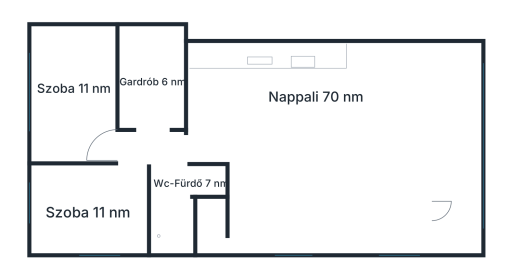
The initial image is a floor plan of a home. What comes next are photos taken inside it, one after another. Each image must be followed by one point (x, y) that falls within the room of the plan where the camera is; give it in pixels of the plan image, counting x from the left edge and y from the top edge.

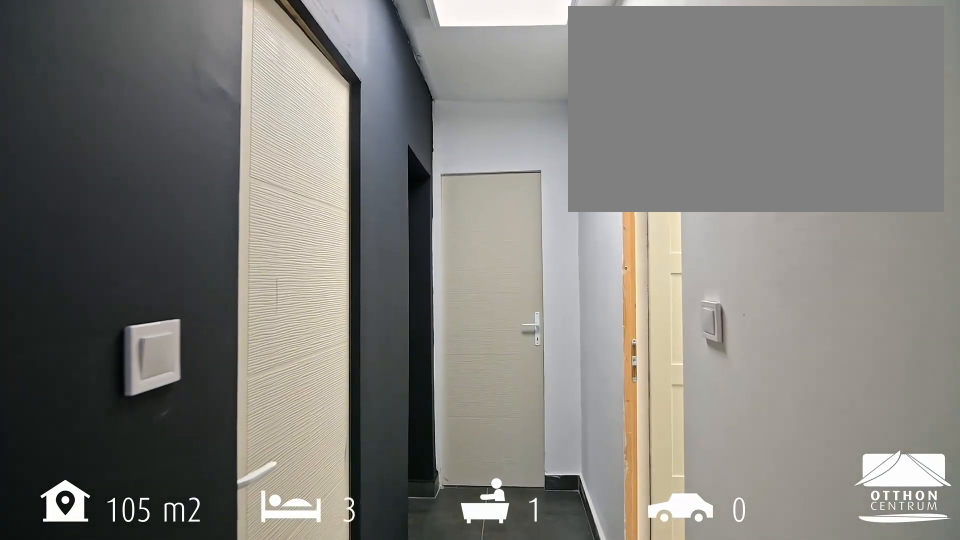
(151, 147)
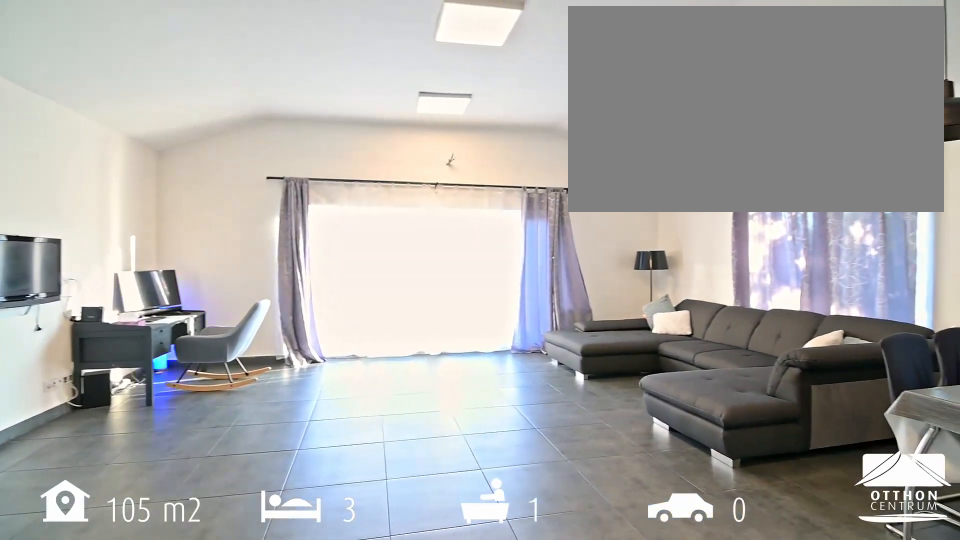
(334, 152)
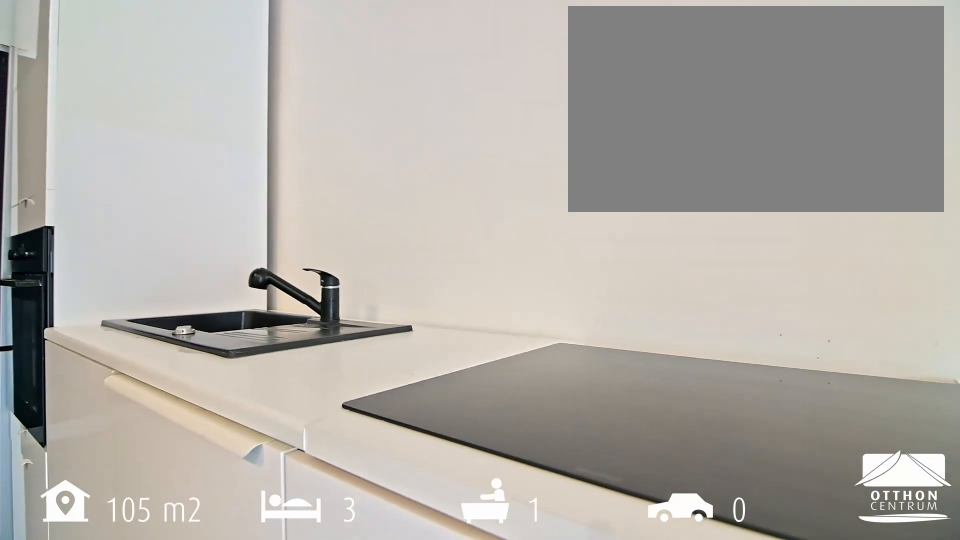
(334, 152)
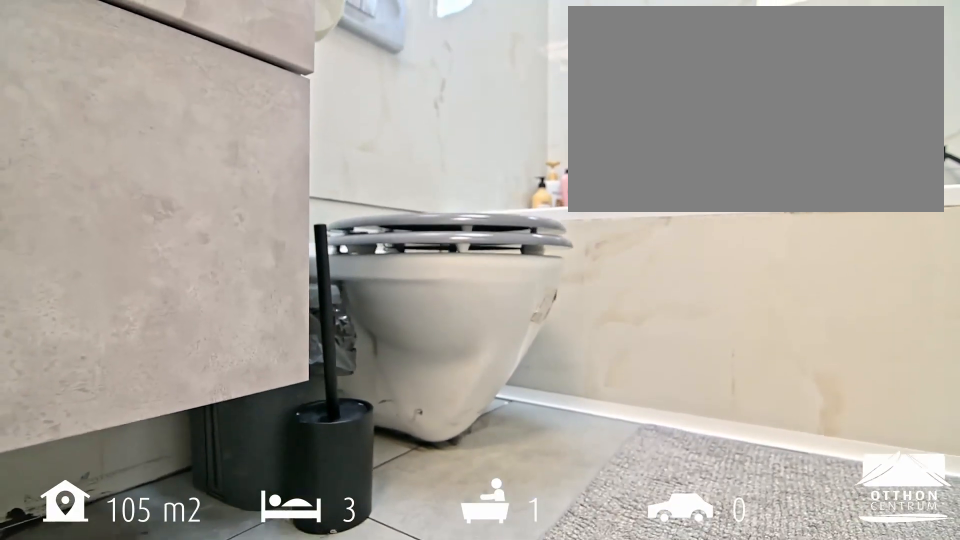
(170, 202)
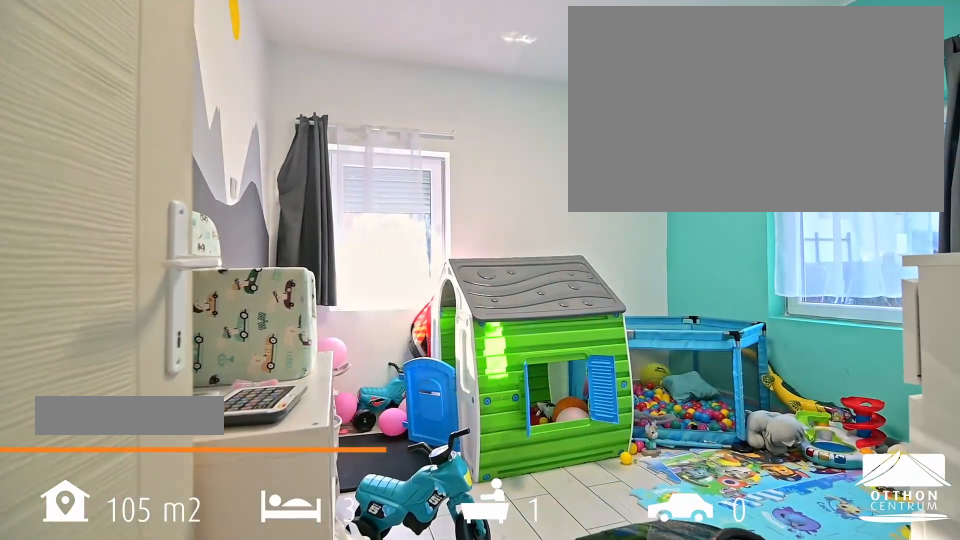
(88, 213)
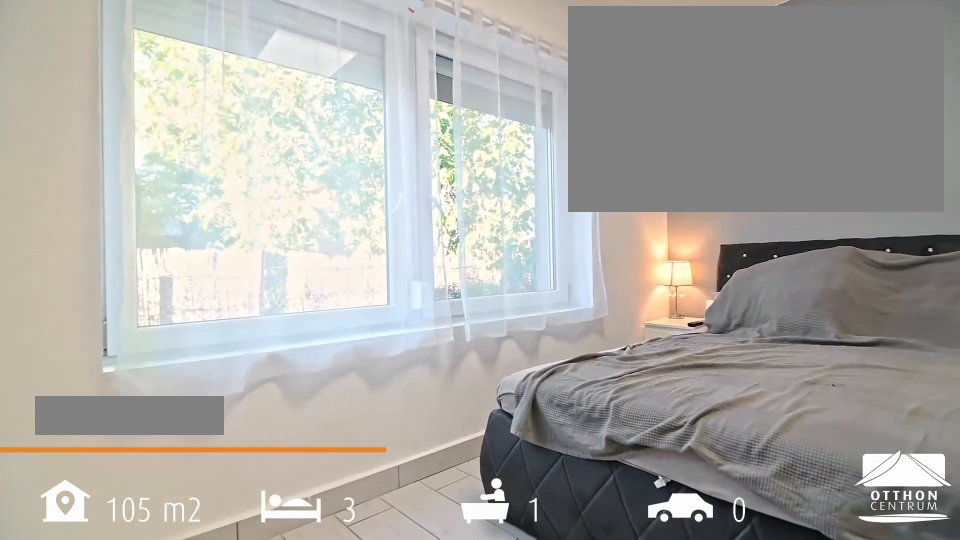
(75, 97)
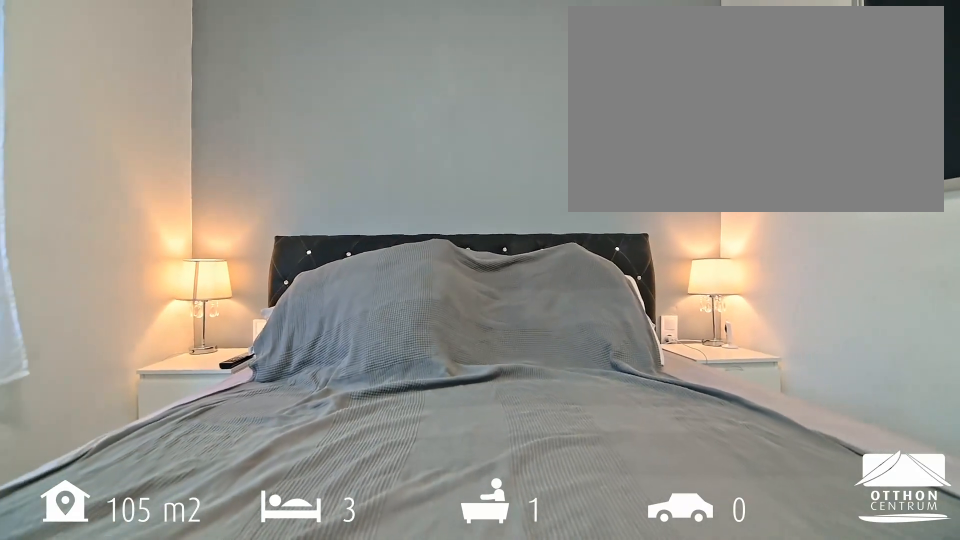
(75, 97)
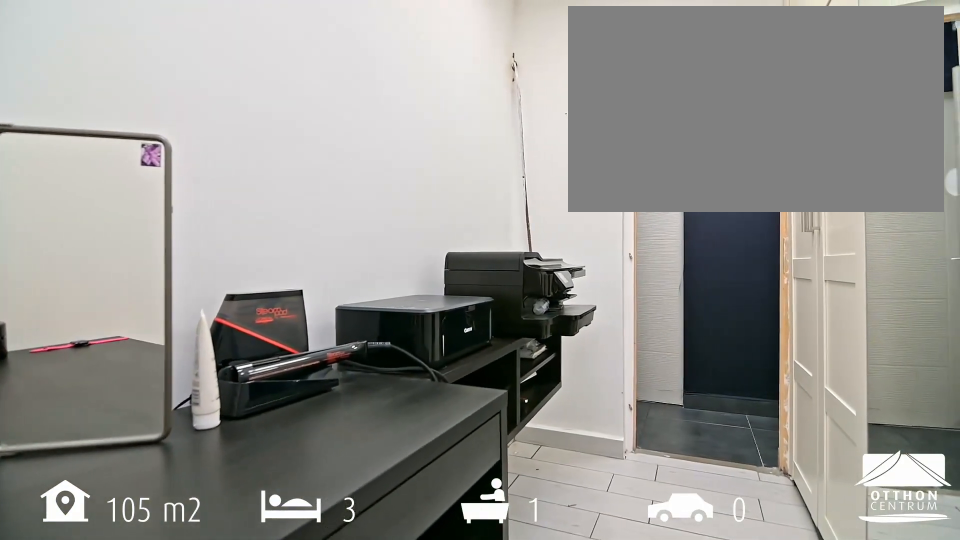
(150, 82)
